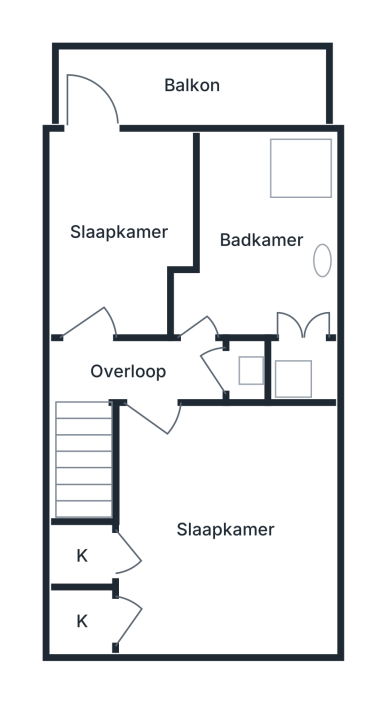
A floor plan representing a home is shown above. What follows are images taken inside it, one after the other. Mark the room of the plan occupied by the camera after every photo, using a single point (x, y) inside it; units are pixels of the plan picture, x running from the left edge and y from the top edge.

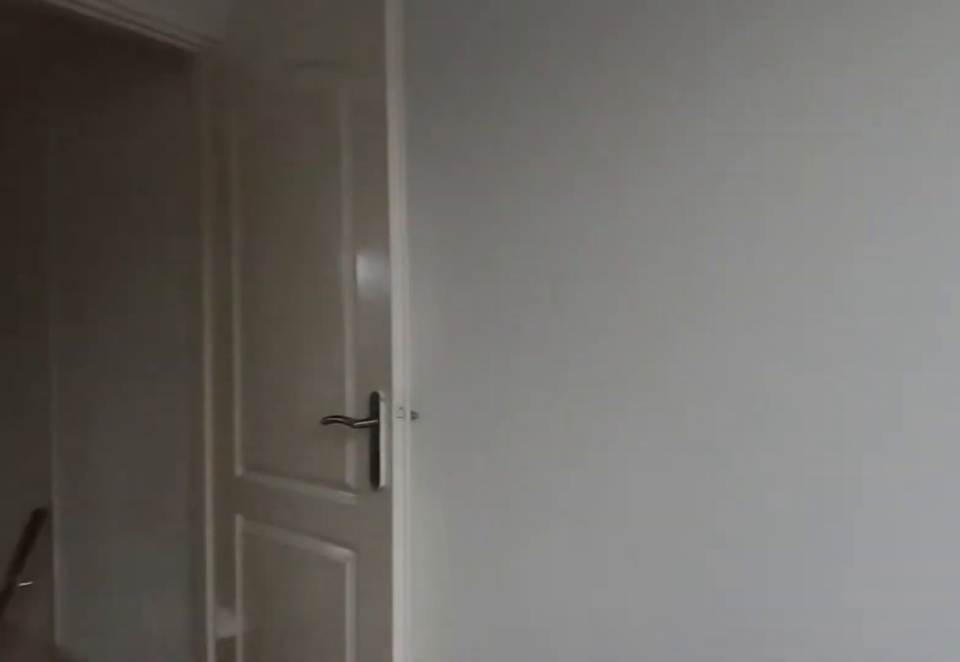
(123, 186)
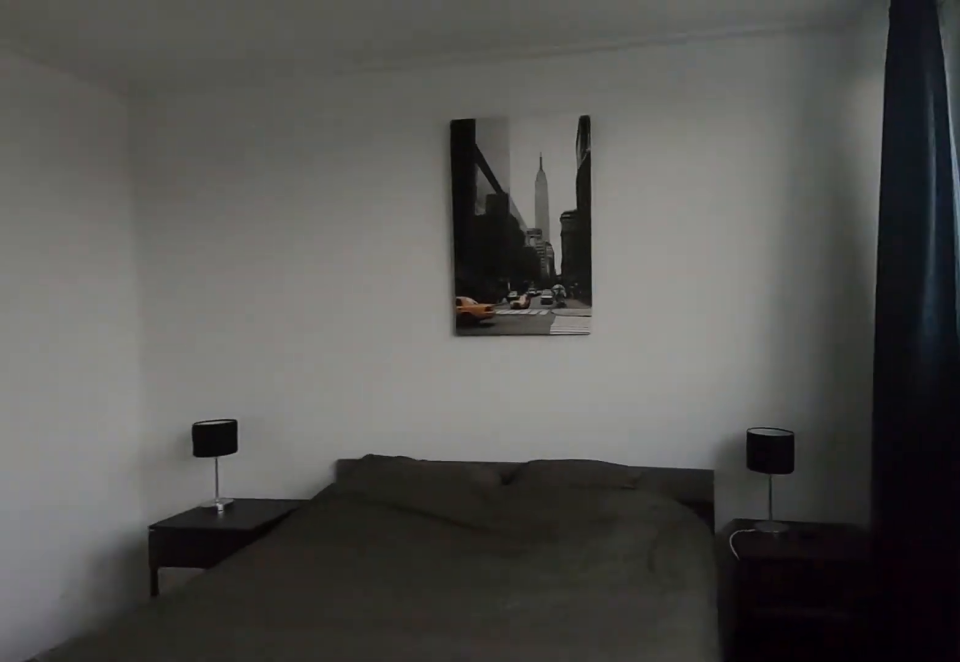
(319, 589)
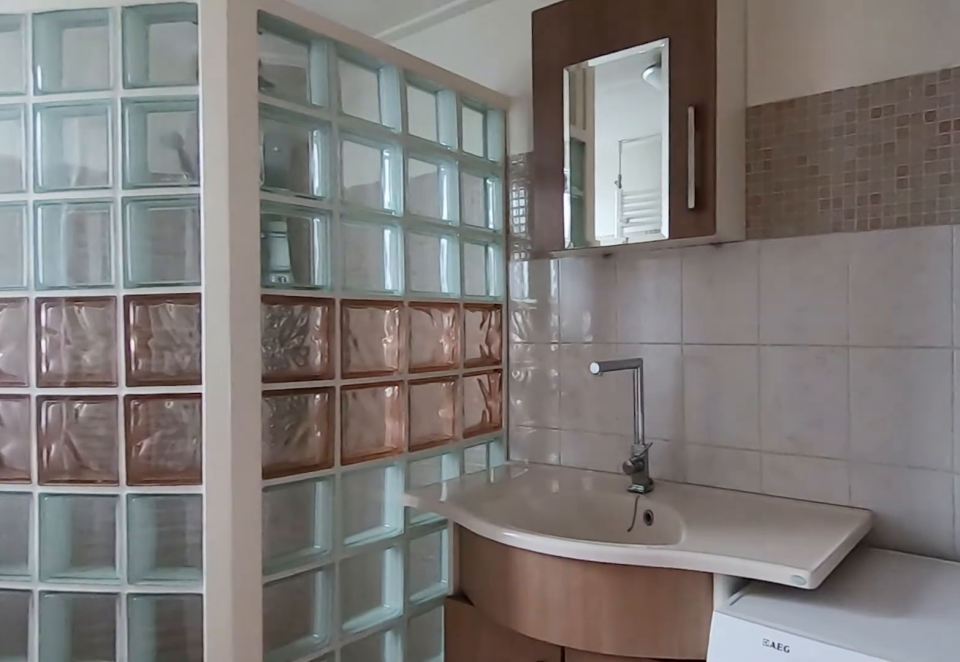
(250, 179)
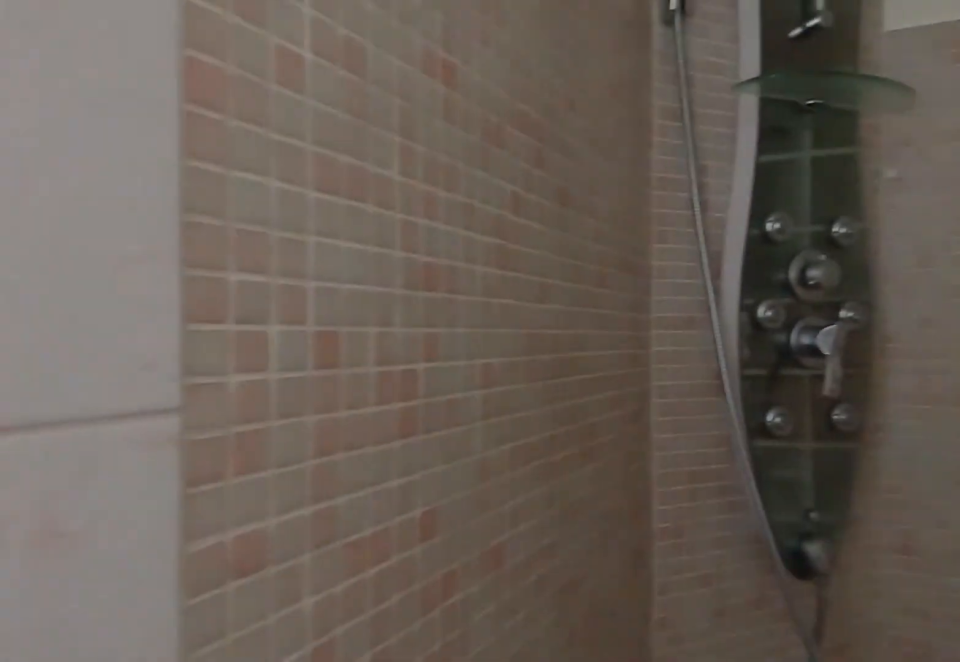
(250, 179)
